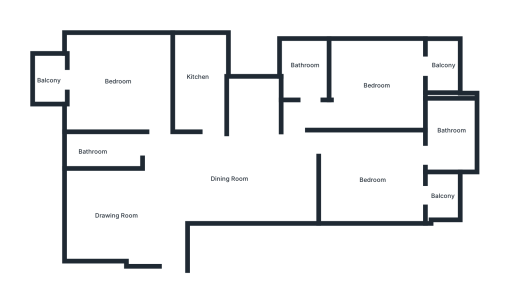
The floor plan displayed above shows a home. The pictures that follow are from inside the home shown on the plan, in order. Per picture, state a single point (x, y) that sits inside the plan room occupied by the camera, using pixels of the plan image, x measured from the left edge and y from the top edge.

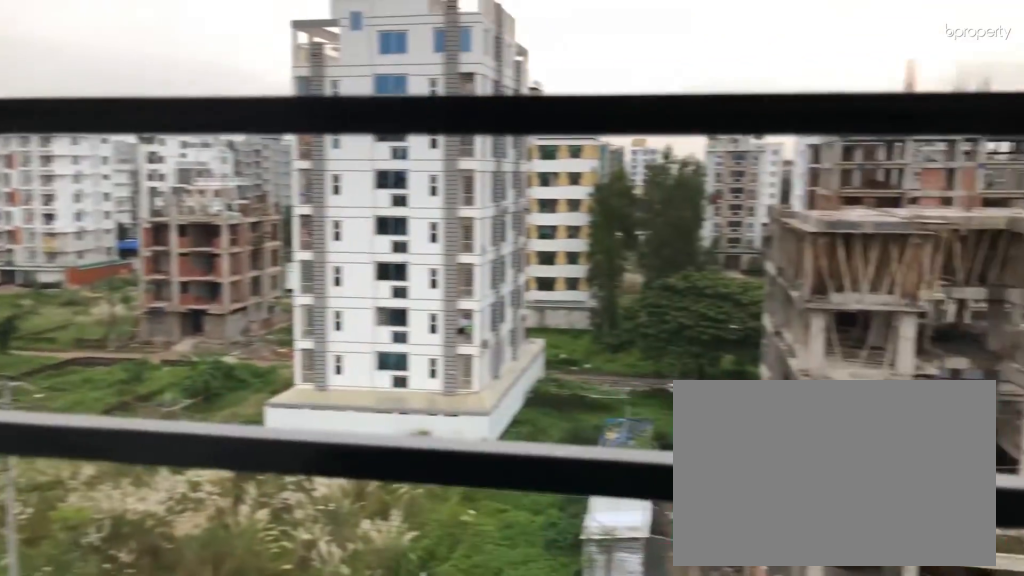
(47, 80)
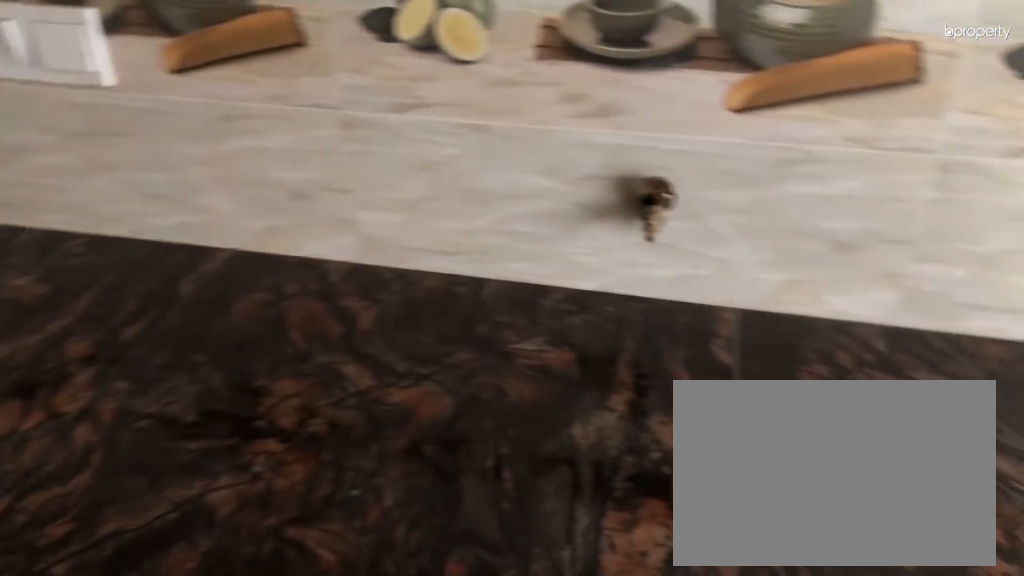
(198, 82)
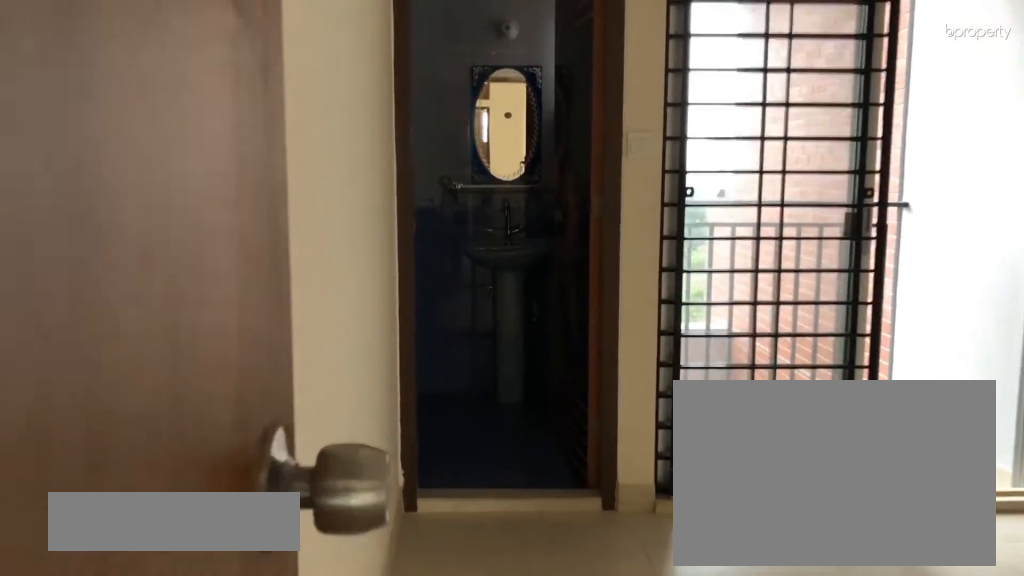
(377, 181)
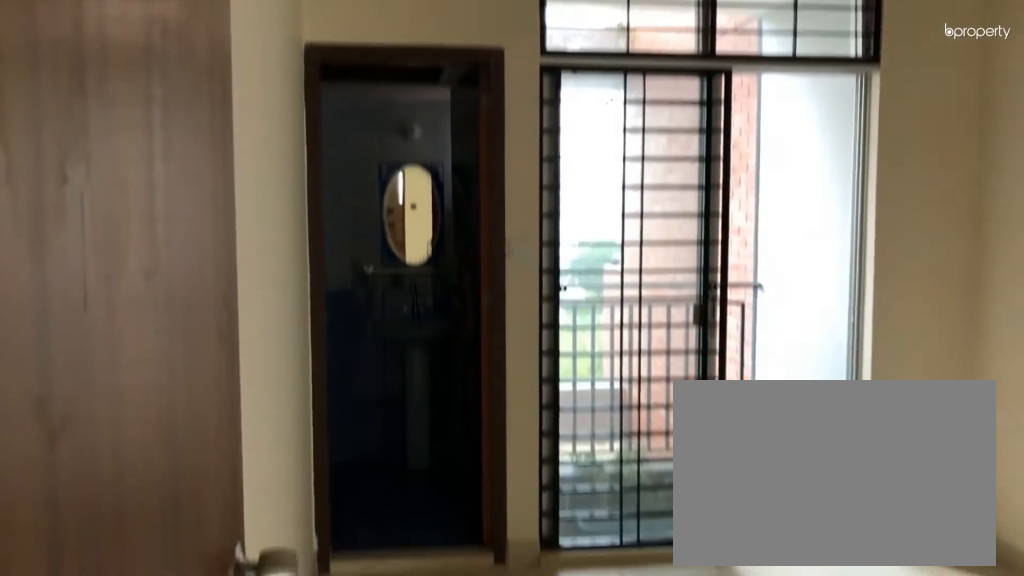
(377, 181)
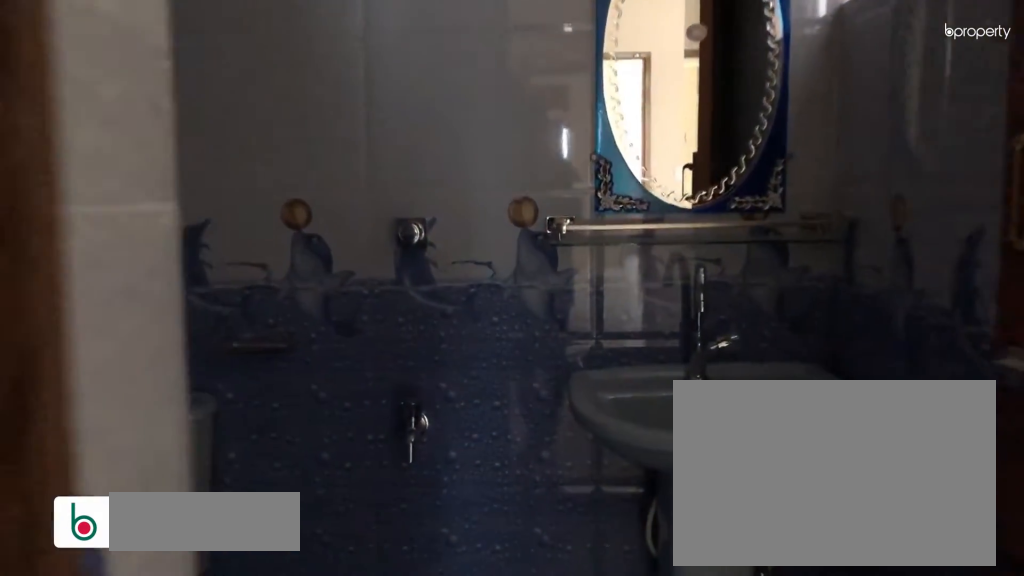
(449, 132)
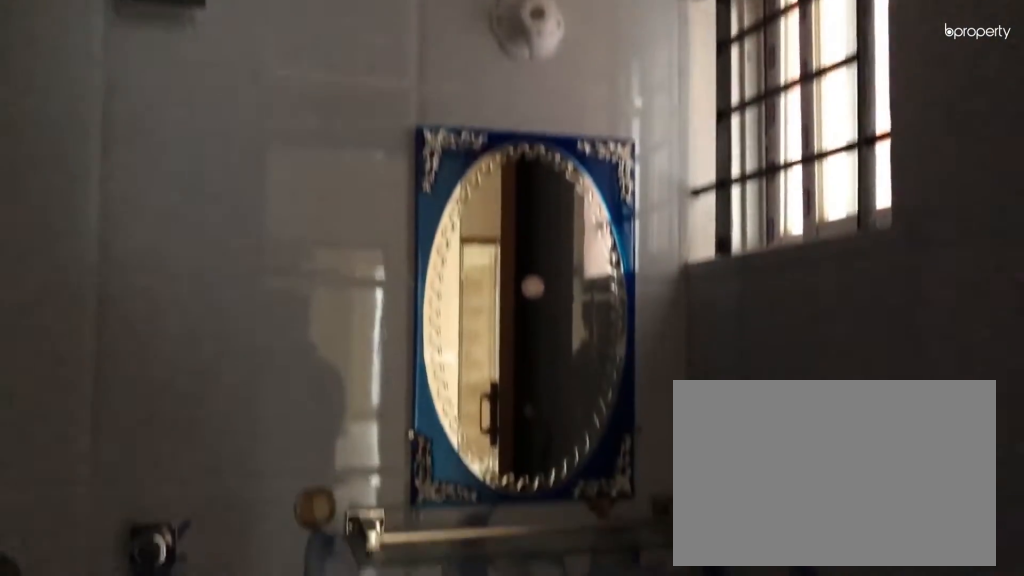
(449, 132)
